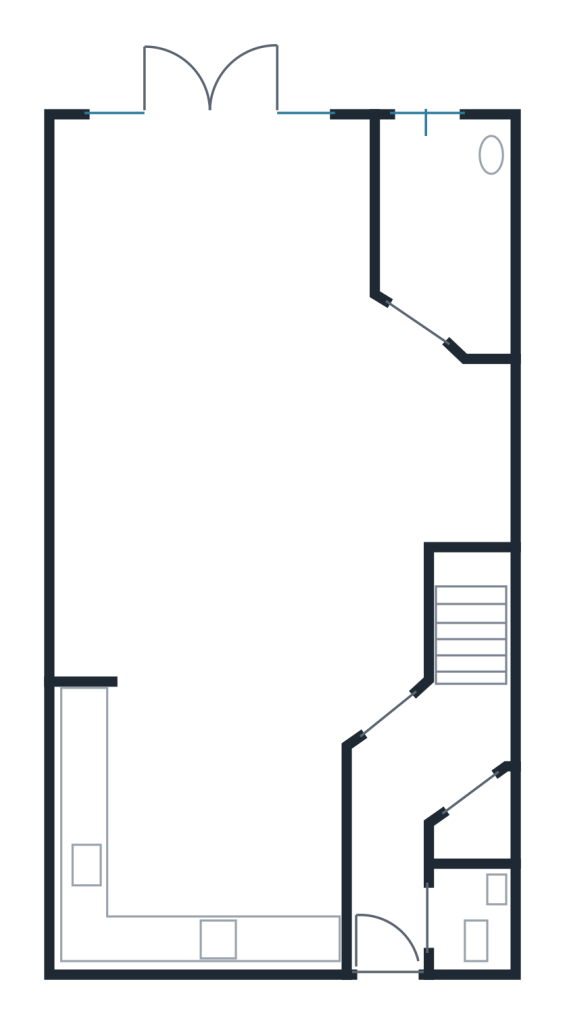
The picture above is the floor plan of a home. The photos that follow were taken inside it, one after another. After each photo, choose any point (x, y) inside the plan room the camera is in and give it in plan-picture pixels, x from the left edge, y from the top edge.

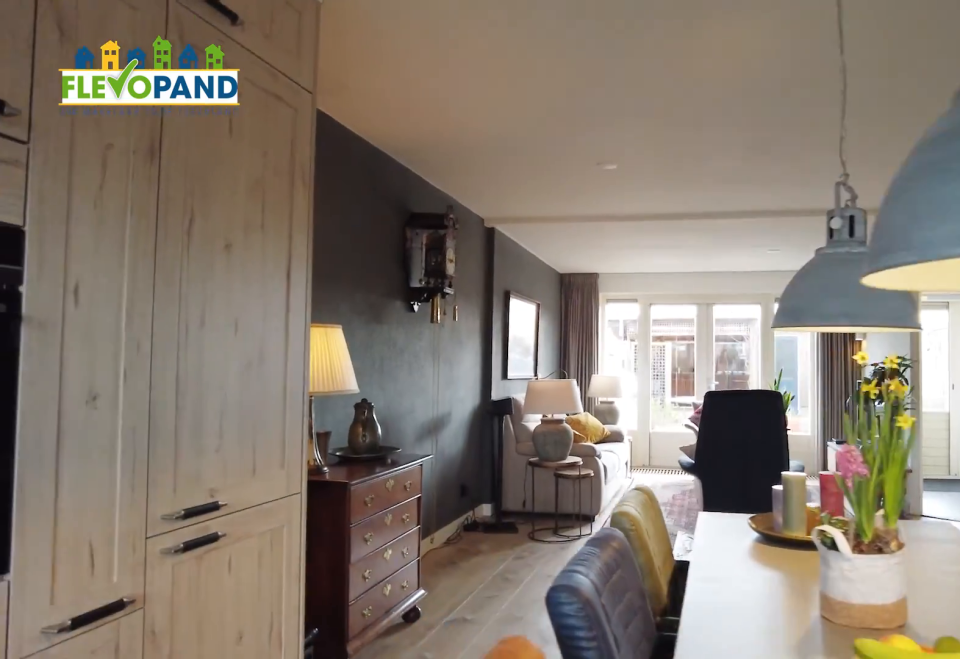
(206, 819)
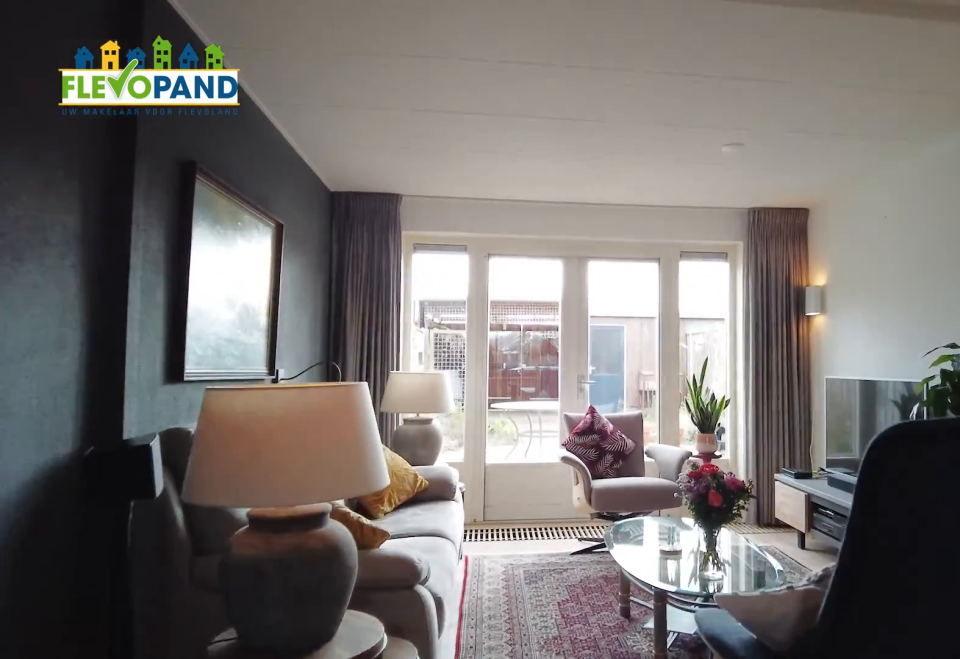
(366, 470)
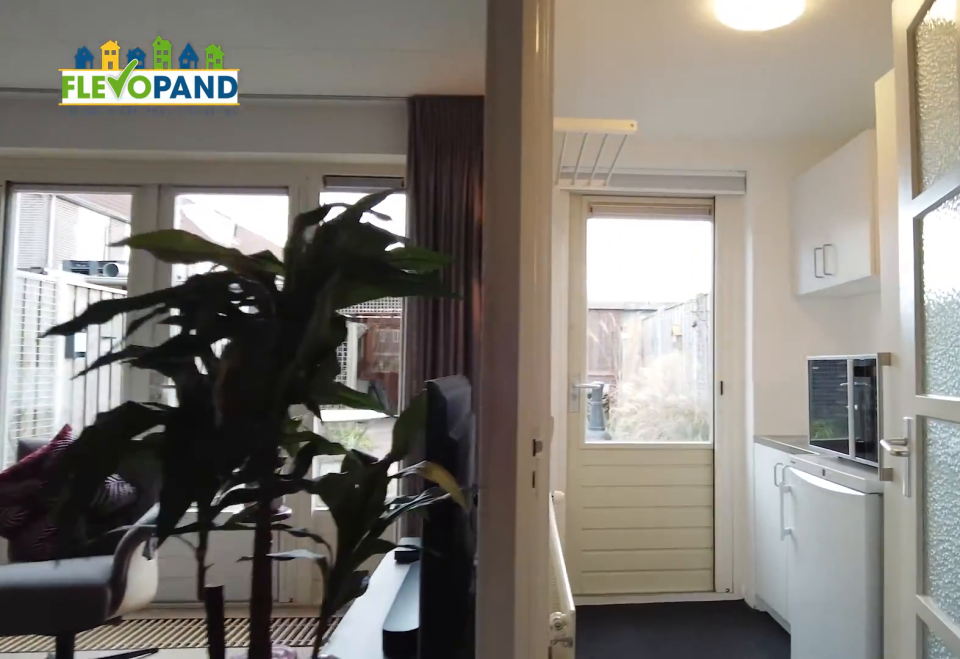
(366, 470)
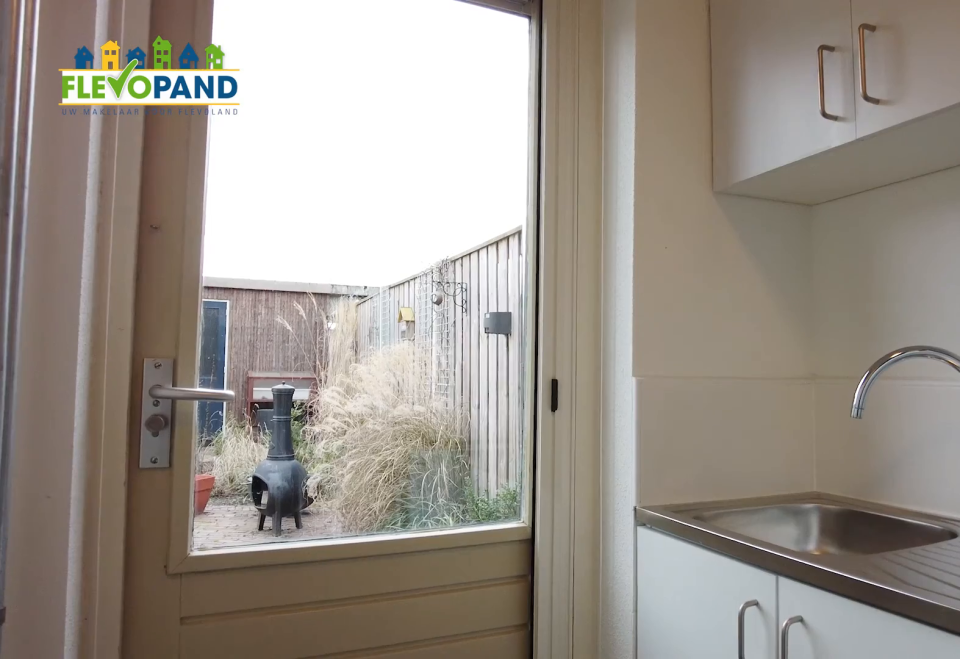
(444, 226)
